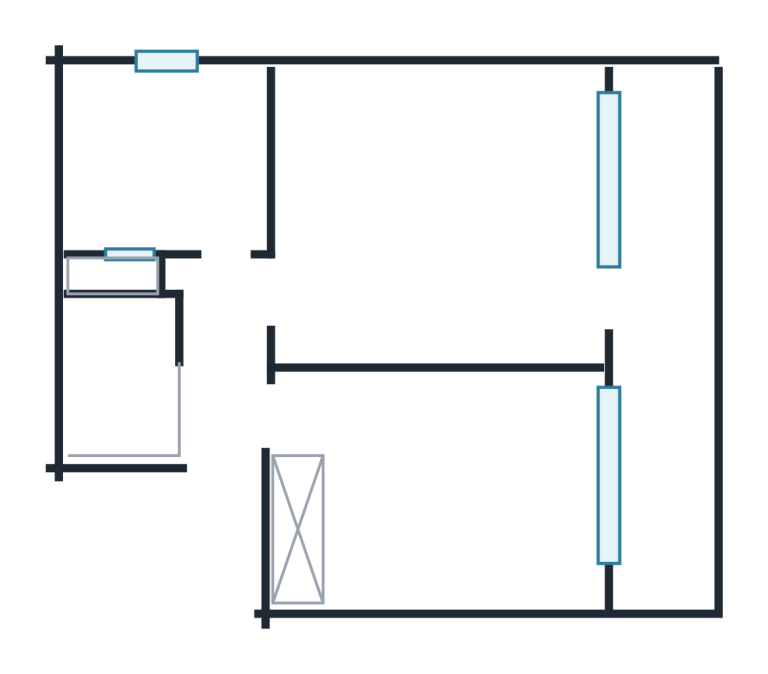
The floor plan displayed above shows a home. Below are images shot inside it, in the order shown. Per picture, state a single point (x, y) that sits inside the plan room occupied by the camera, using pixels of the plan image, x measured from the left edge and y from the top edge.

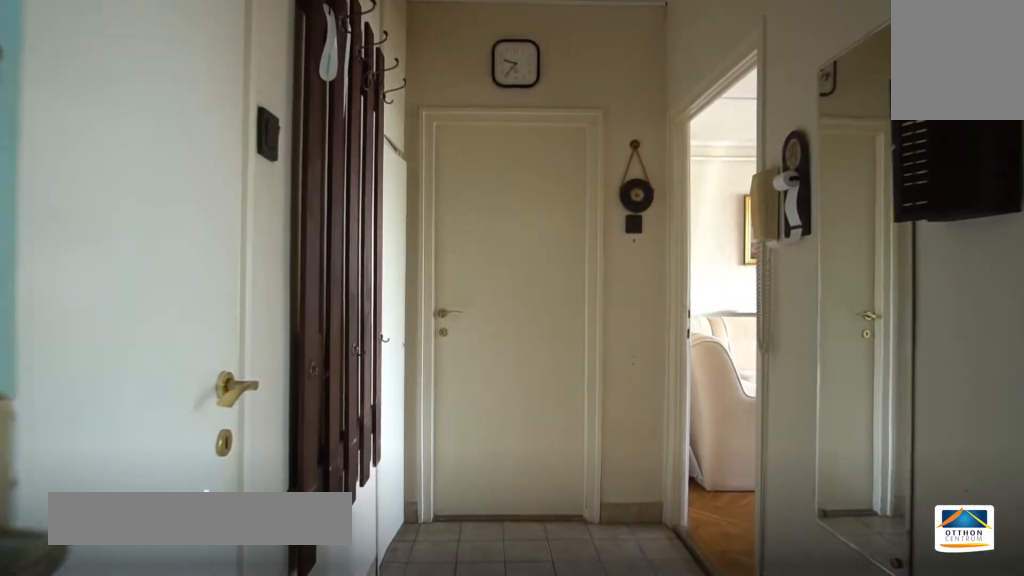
(224, 389)
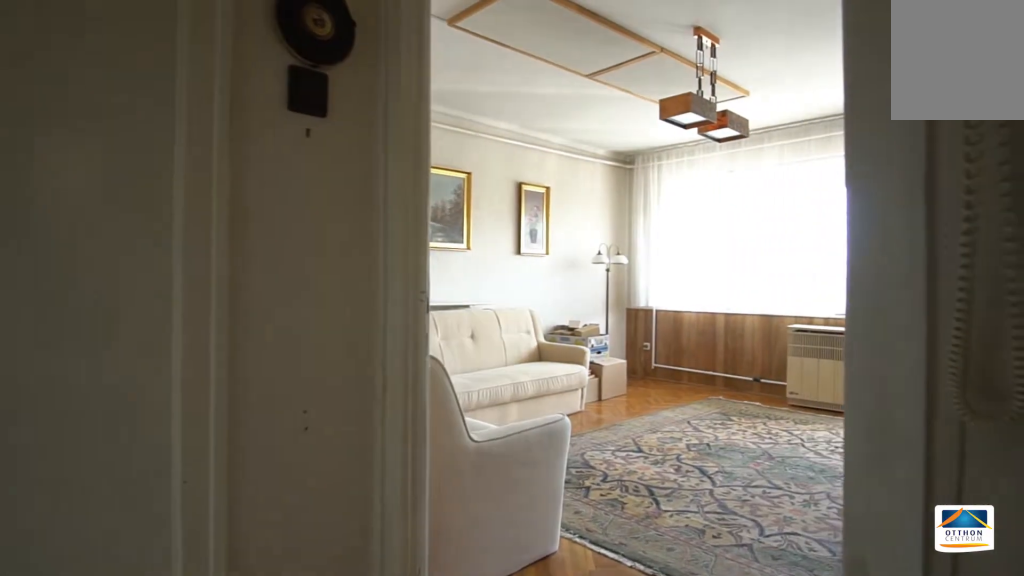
(224, 388)
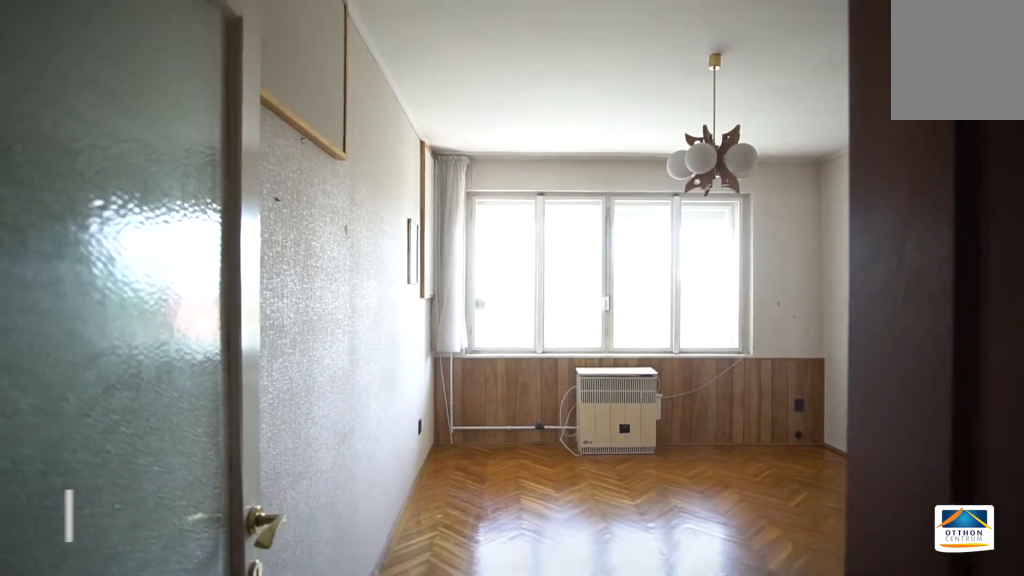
(443, 486)
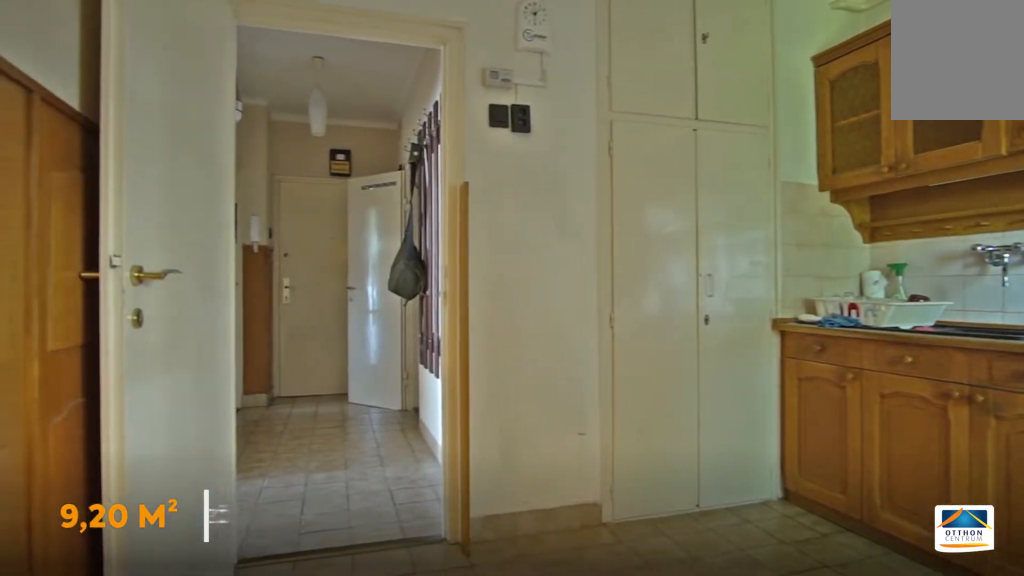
(180, 162)
